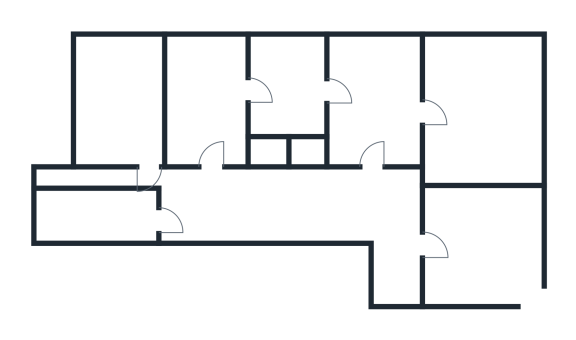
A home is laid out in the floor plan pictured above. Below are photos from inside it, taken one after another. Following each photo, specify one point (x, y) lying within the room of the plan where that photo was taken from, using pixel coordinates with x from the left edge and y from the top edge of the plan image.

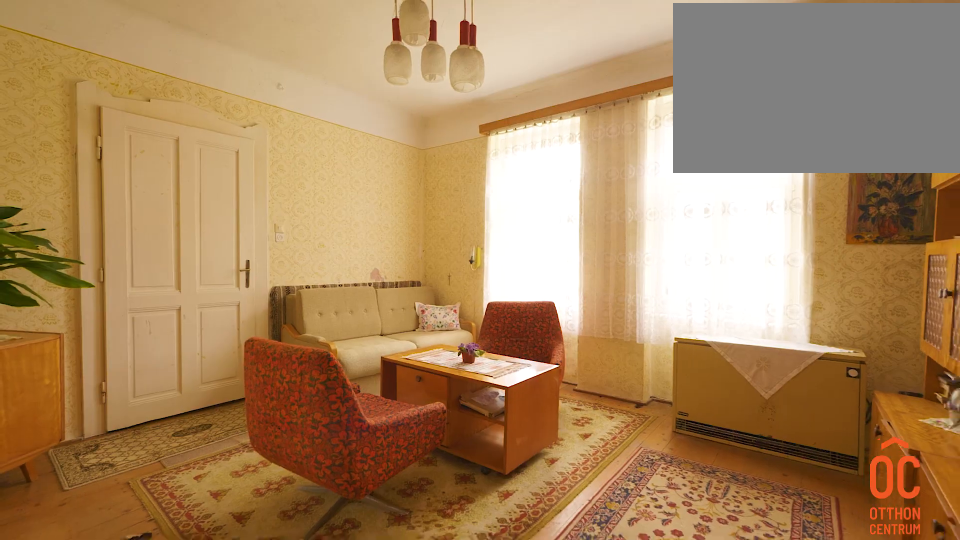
(473, 237)
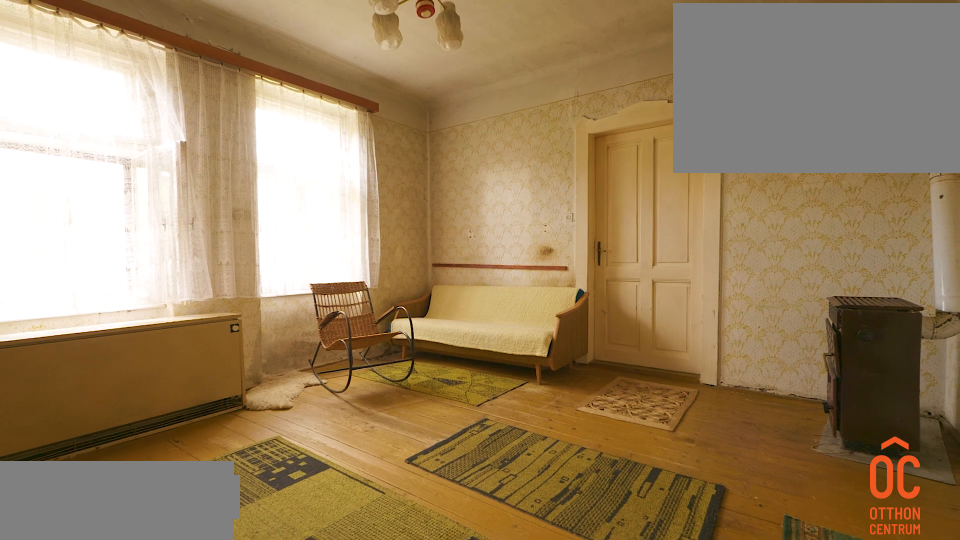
(476, 99)
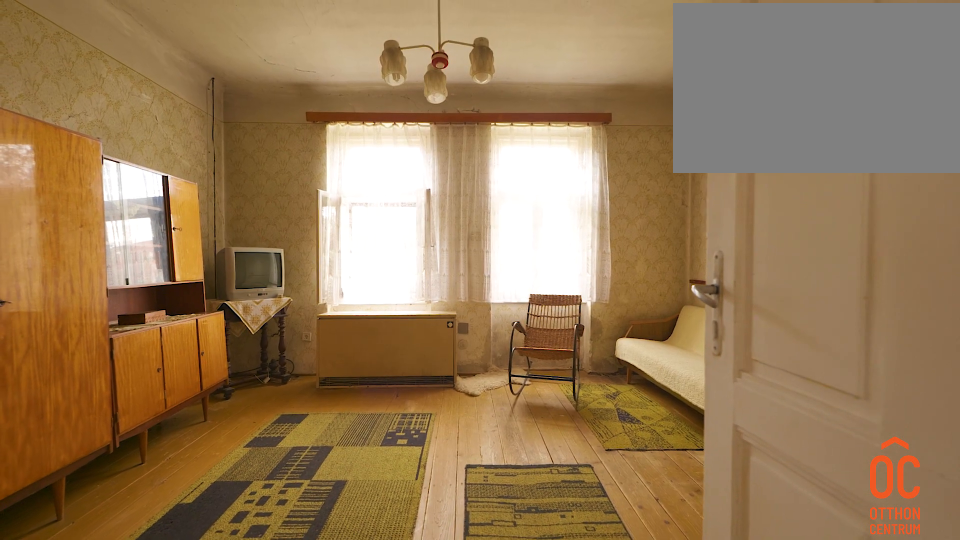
(476, 99)
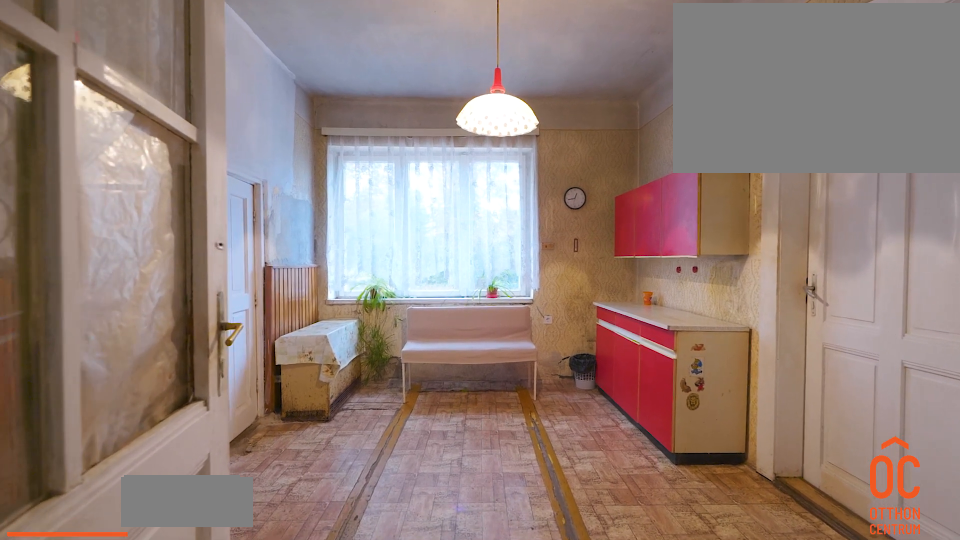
(370, 99)
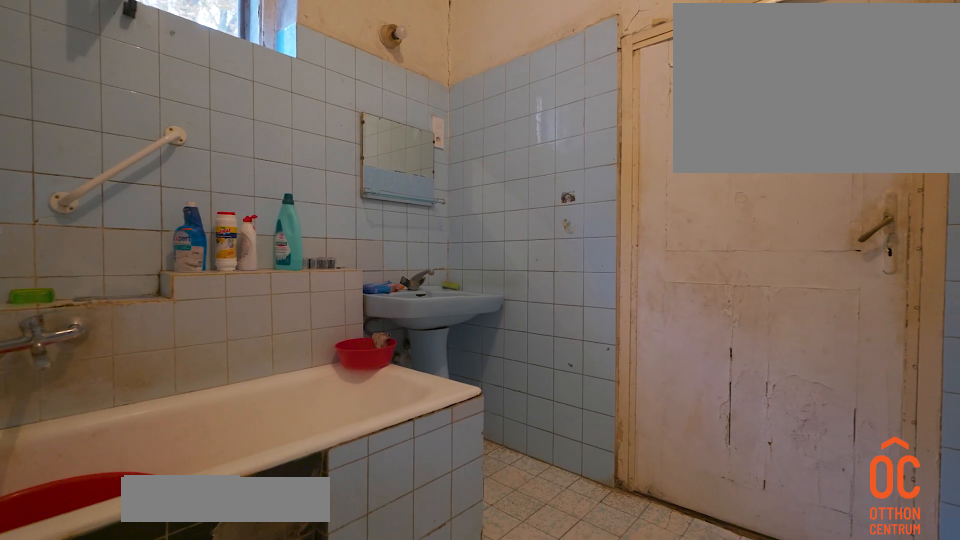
(293, 99)
